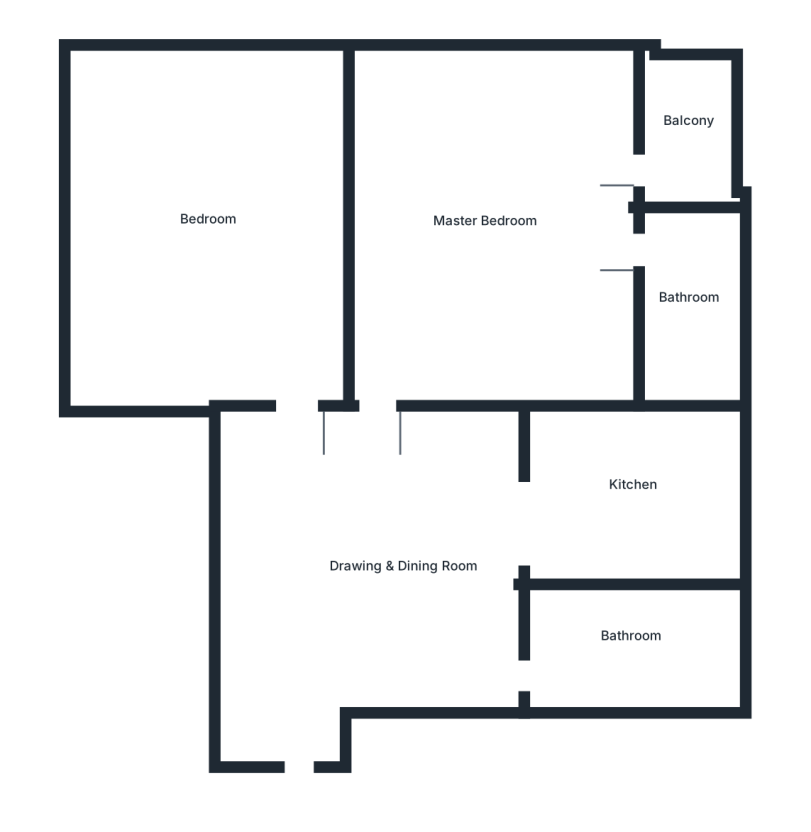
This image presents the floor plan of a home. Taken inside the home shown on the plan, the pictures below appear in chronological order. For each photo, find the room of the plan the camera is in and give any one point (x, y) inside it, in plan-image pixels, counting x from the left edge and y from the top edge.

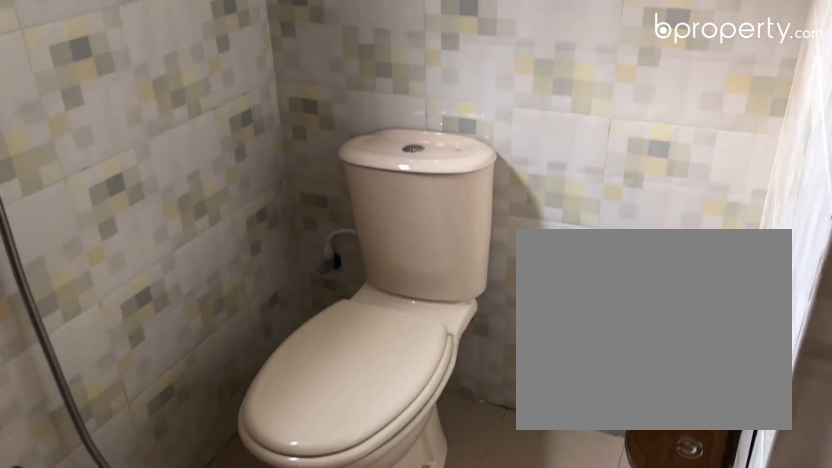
(688, 283)
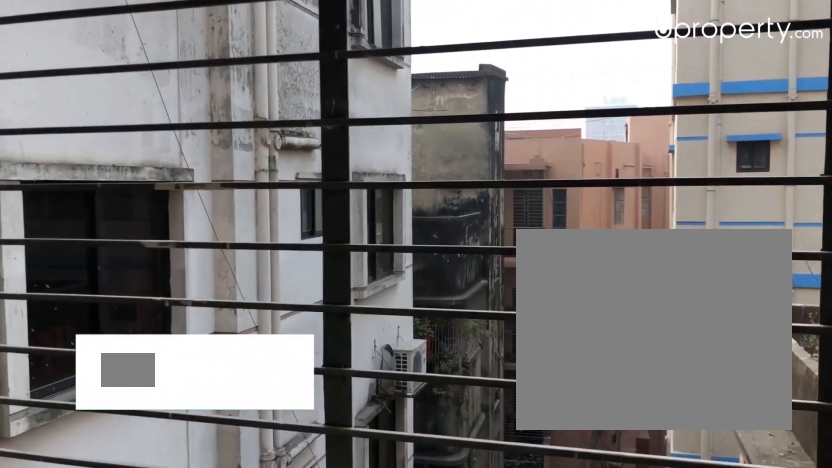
(694, 133)
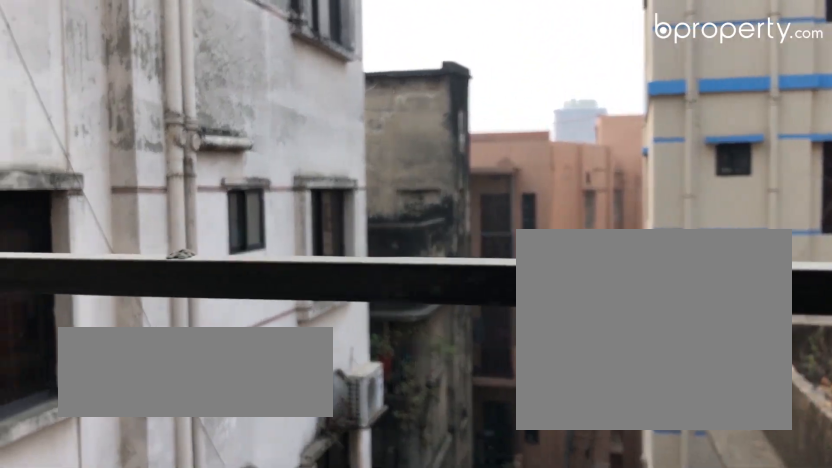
(694, 133)
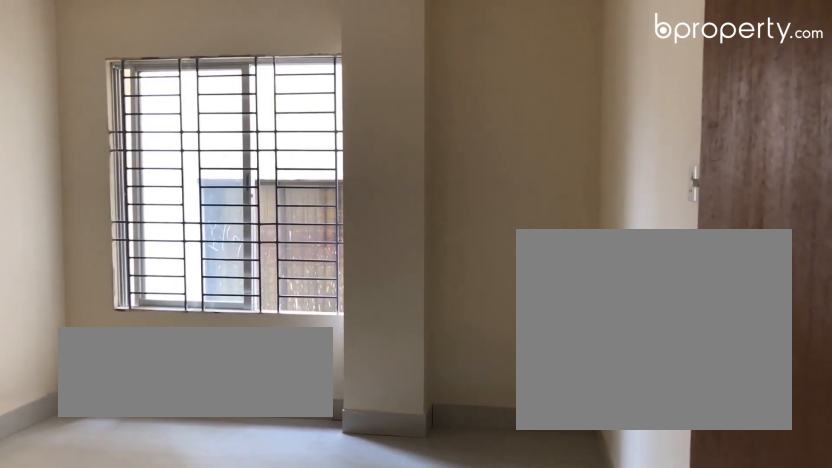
(203, 270)
